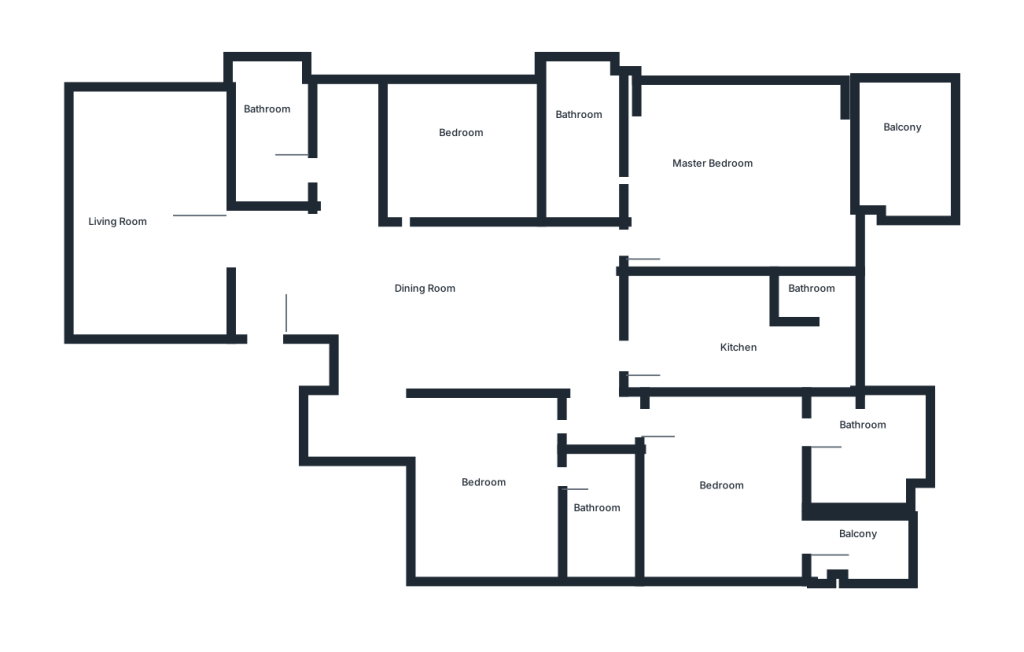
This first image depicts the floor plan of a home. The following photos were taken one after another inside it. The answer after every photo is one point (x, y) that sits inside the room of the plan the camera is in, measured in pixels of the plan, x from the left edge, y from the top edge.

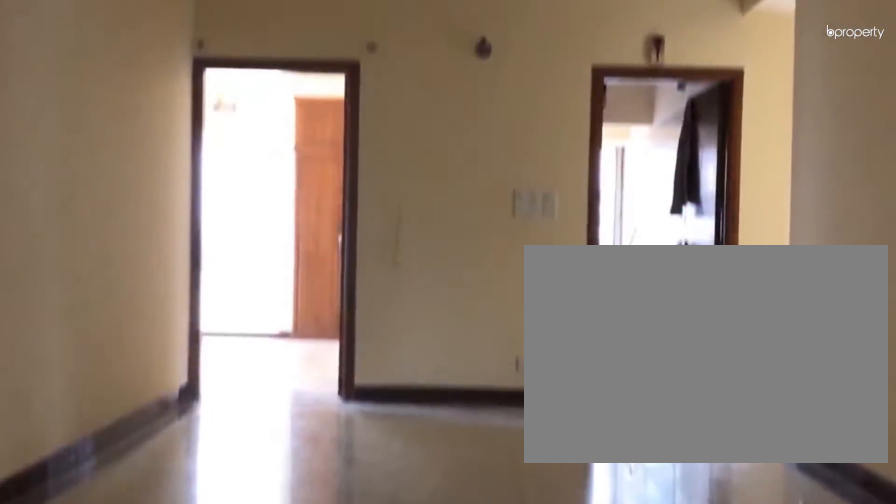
(467, 281)
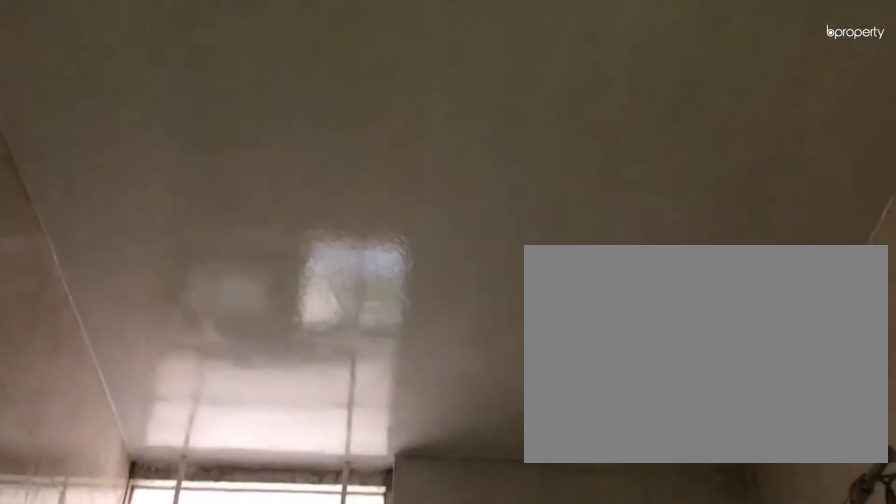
(275, 149)
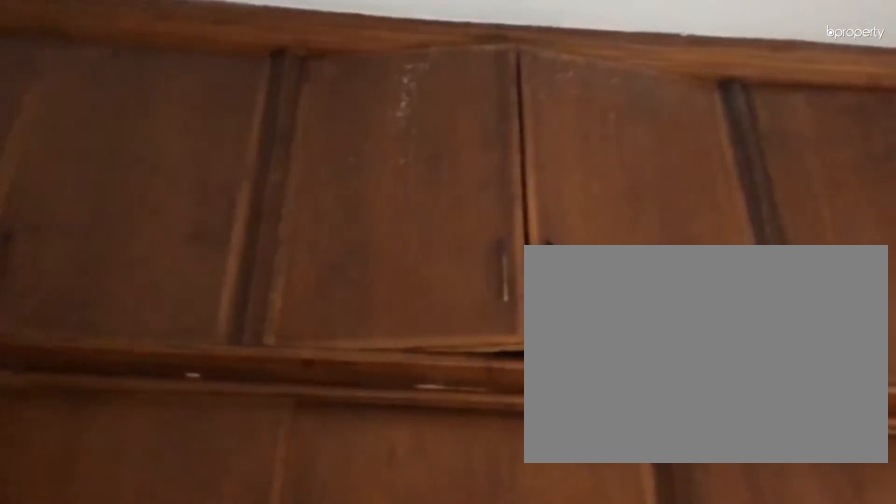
(708, 348)
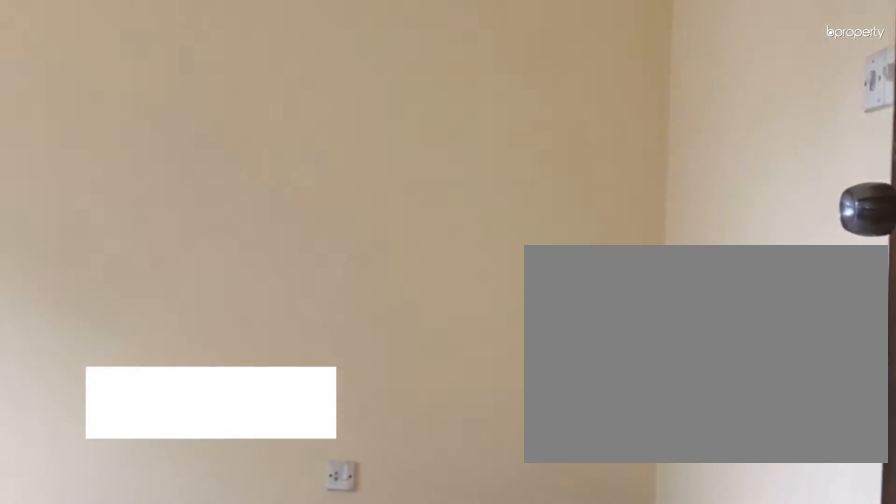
(522, 482)
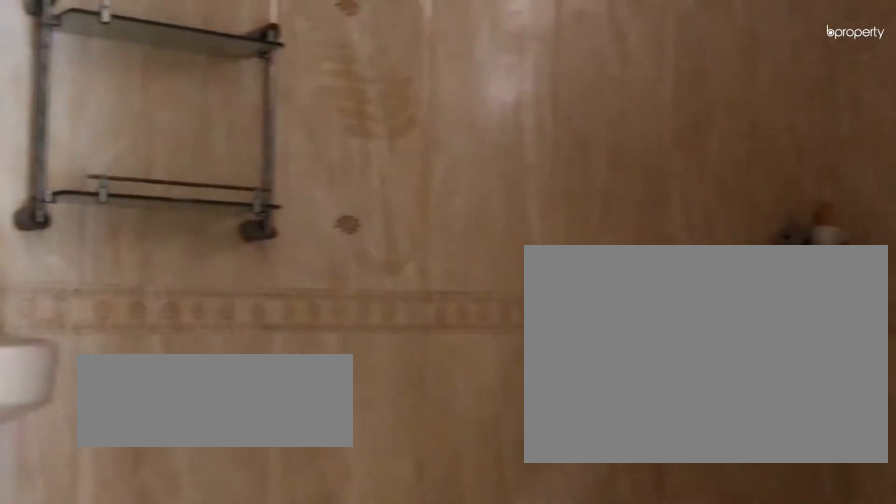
(573, 137)
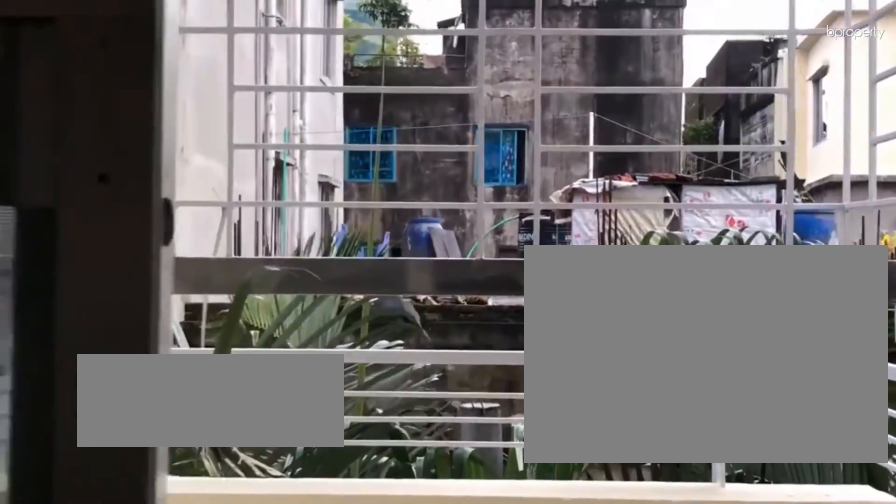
(904, 150)
